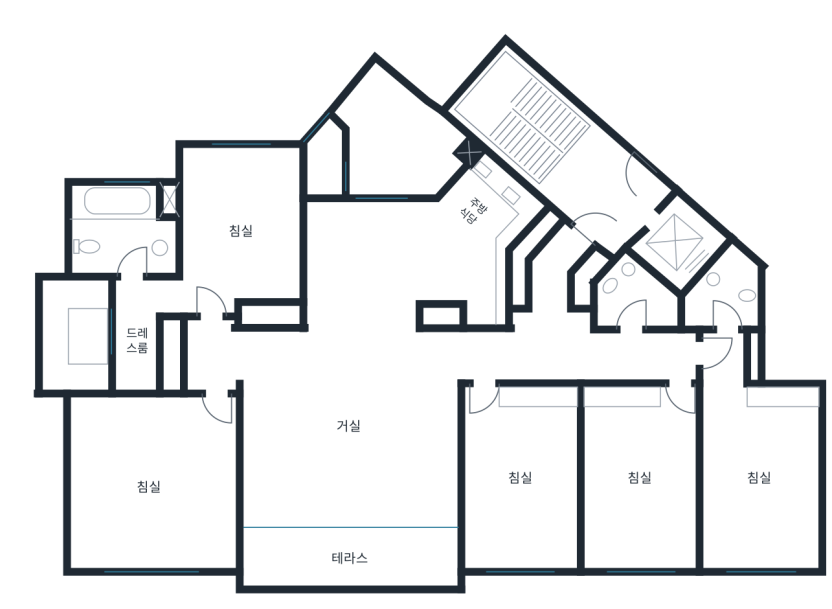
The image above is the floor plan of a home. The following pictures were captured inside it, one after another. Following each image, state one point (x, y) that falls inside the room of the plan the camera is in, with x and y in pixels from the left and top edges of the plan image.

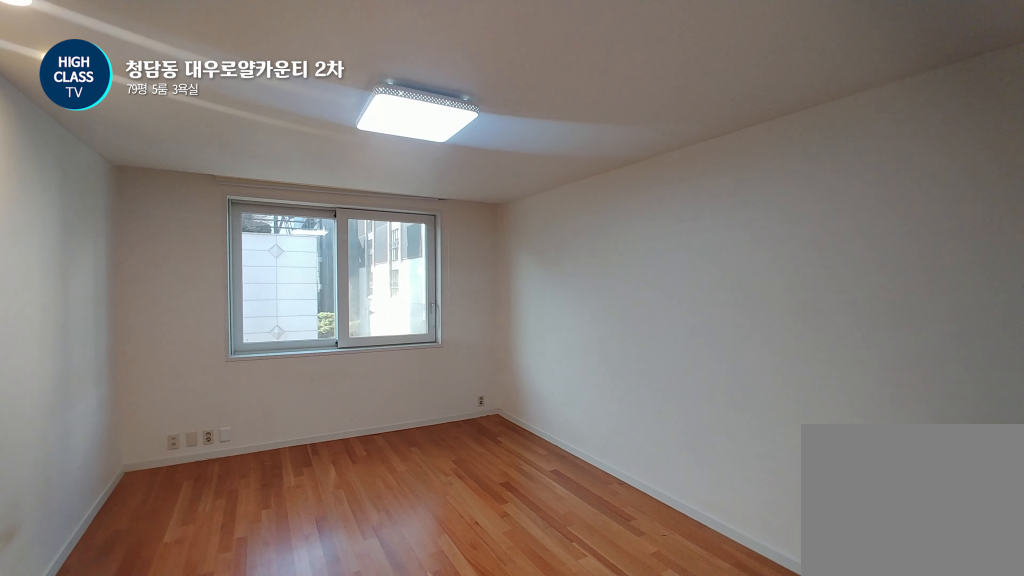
(643, 479)
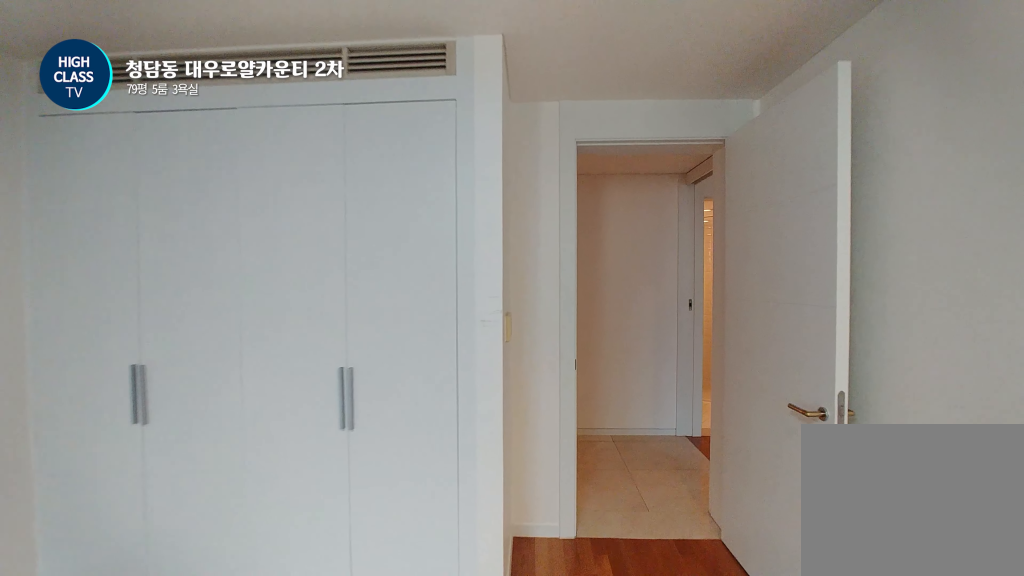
(643, 479)
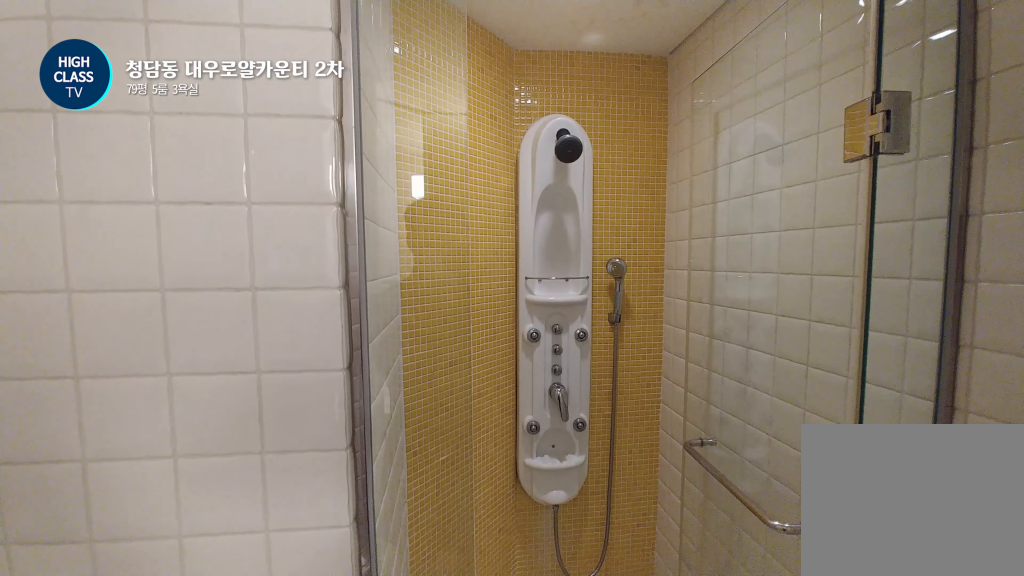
(633, 298)
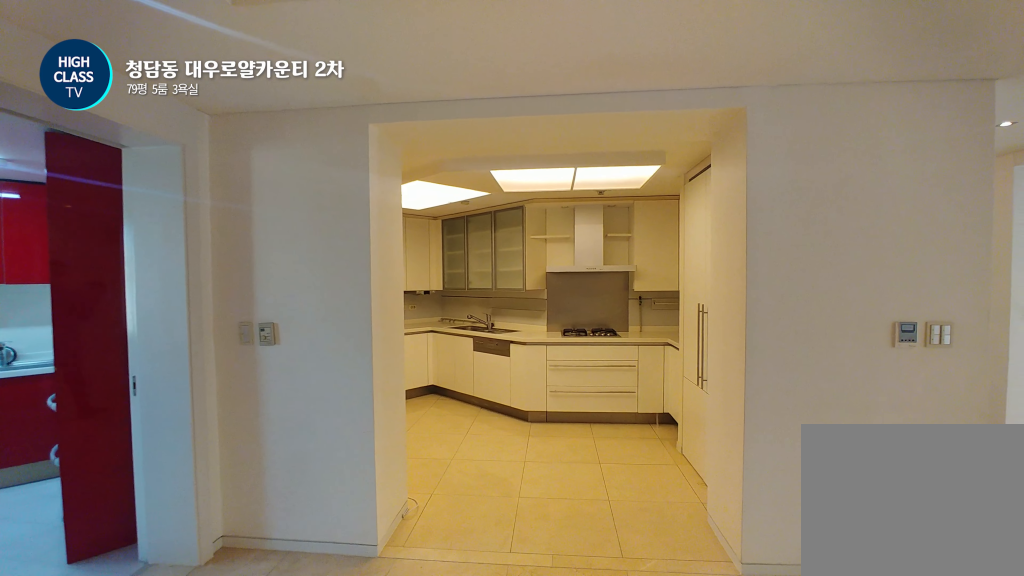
(417, 255)
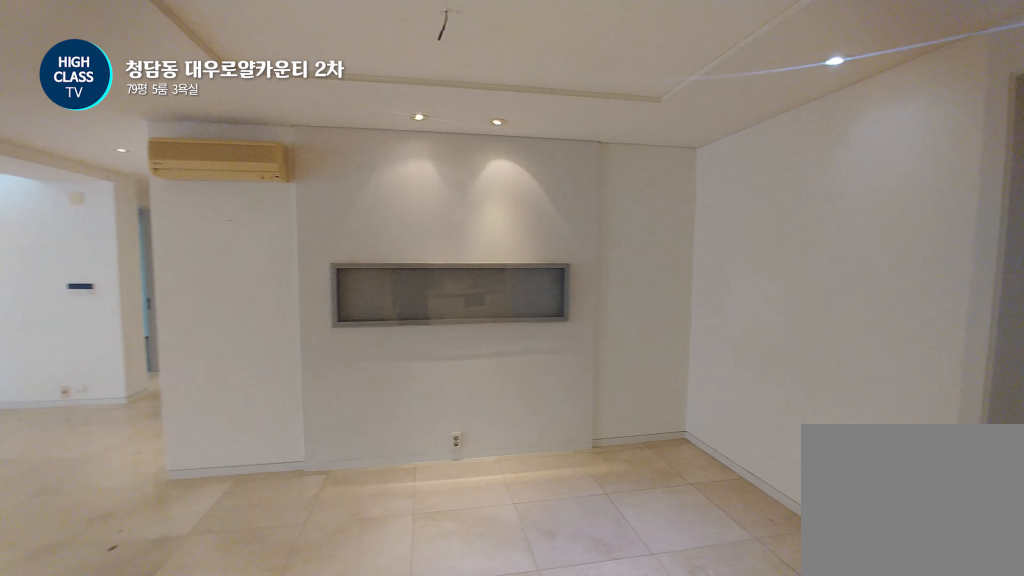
(417, 255)
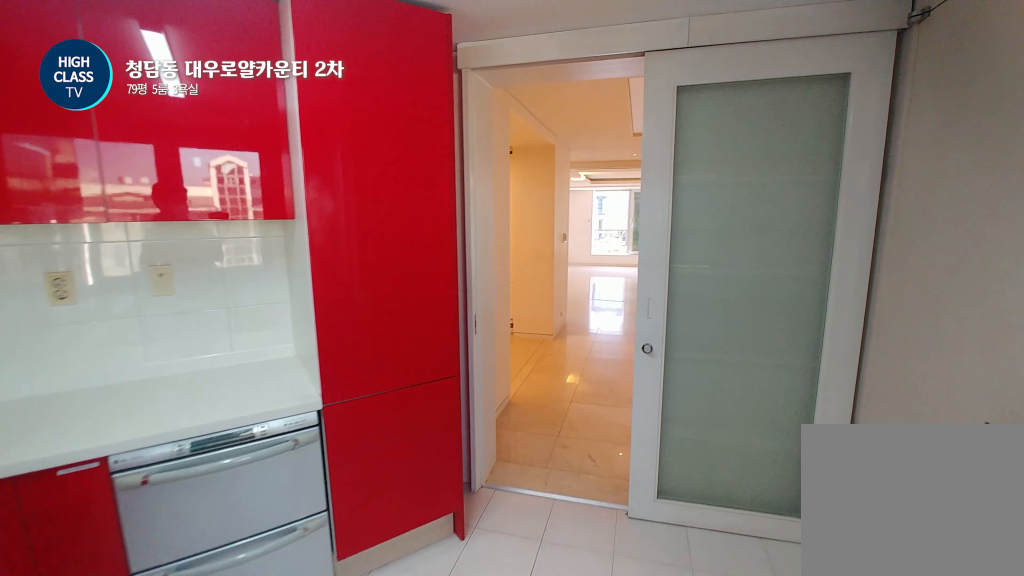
(400, 140)
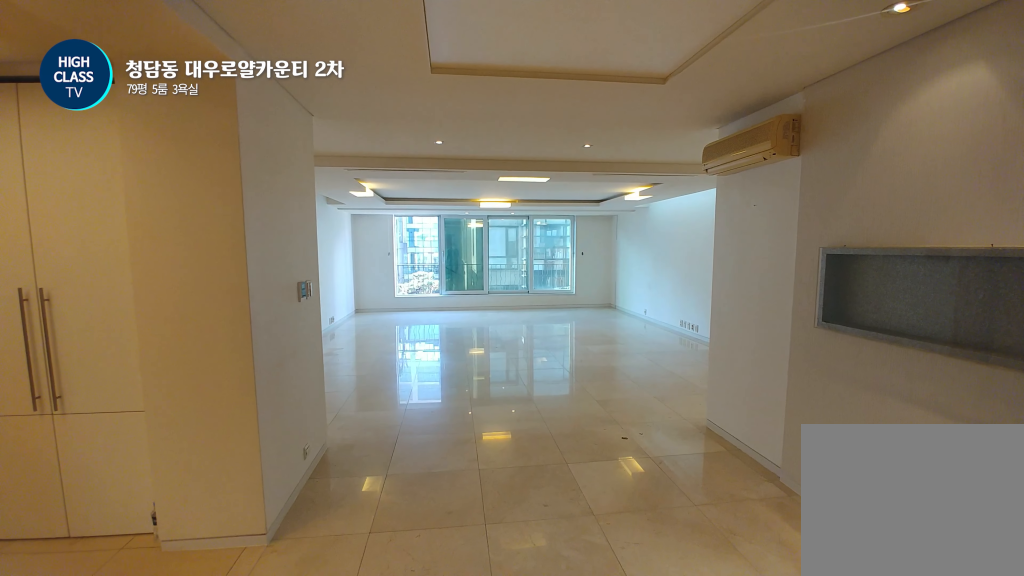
(405, 342)
